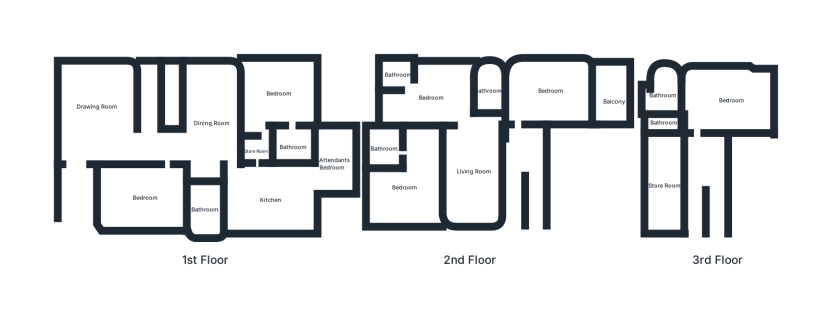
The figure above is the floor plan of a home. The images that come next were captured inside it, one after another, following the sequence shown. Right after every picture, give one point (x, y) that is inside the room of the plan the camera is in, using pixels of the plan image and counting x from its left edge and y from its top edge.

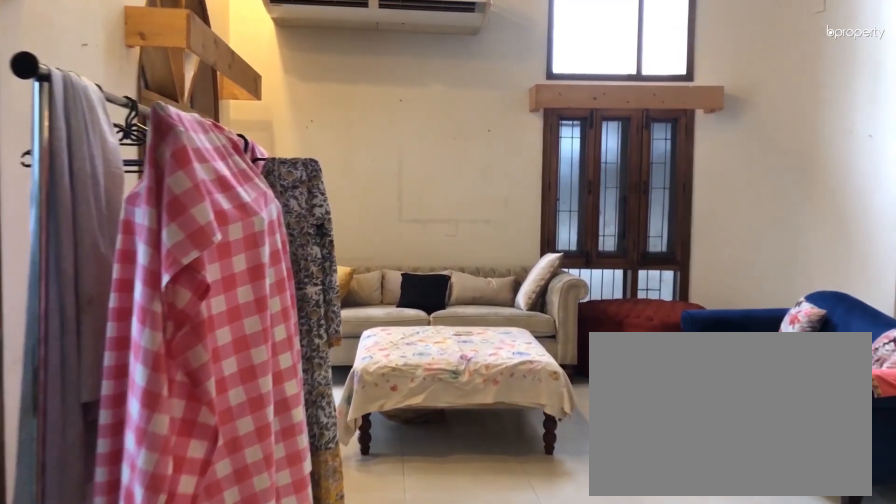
(87, 115)
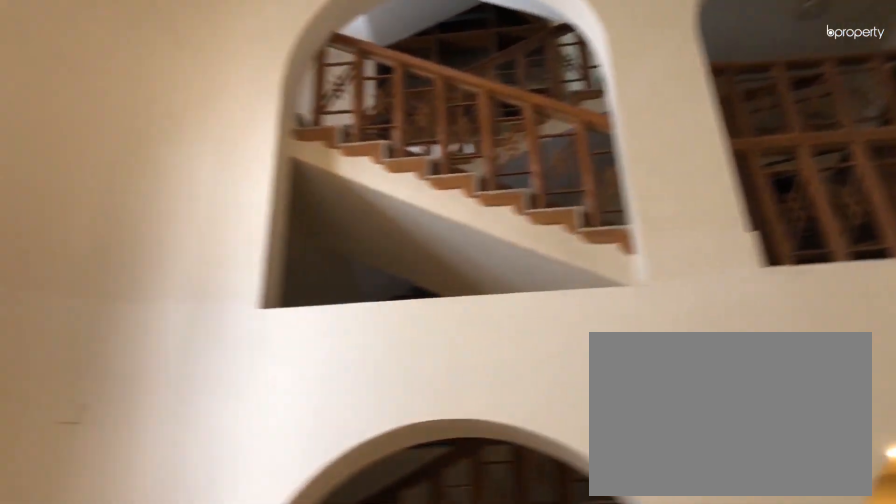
(96, 107)
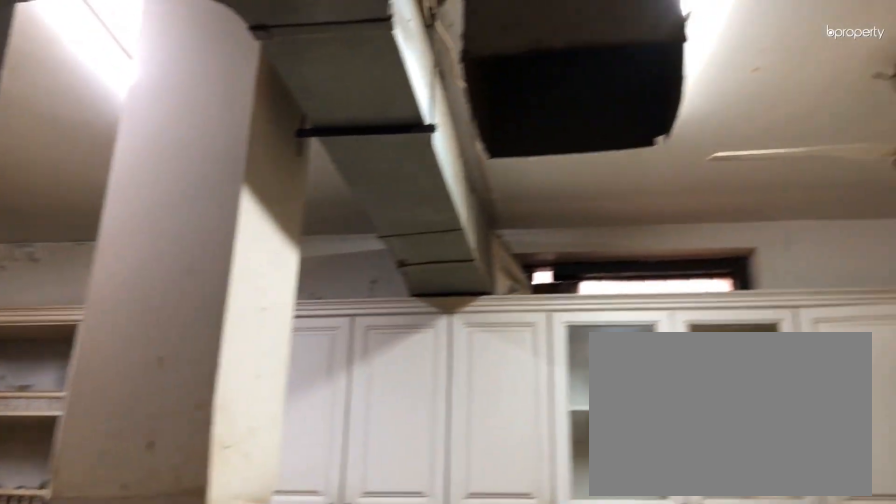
(269, 201)
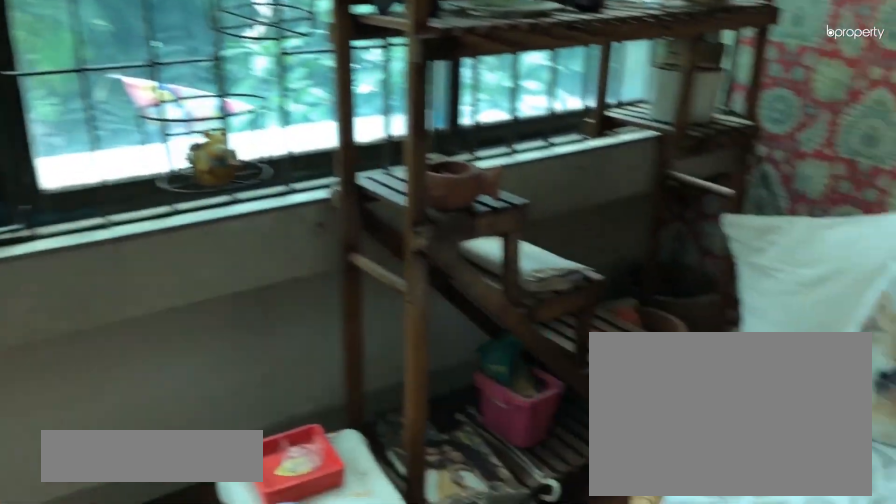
(613, 102)
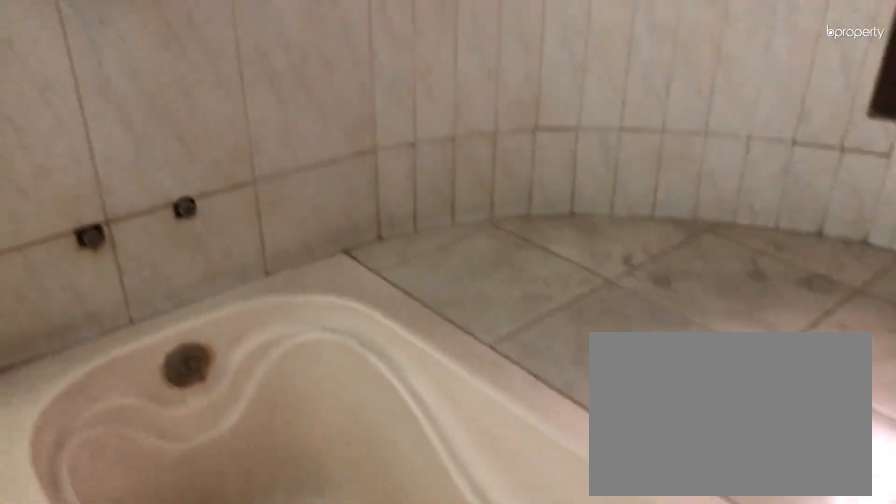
(485, 91)
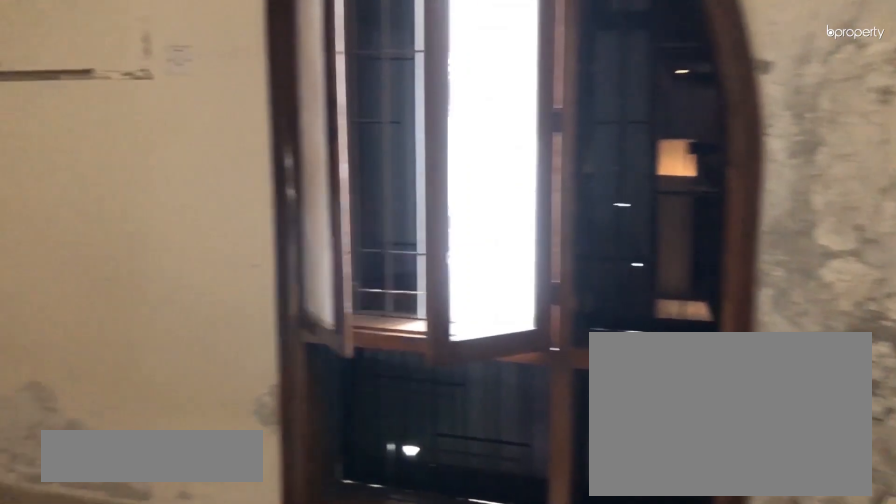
(430, 98)
